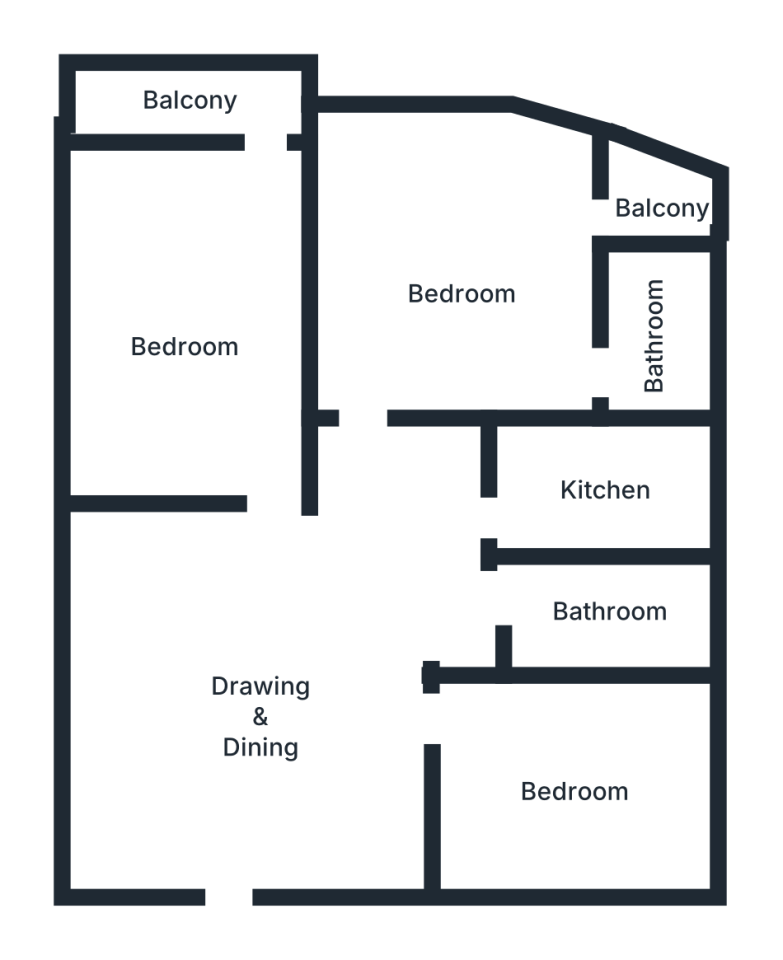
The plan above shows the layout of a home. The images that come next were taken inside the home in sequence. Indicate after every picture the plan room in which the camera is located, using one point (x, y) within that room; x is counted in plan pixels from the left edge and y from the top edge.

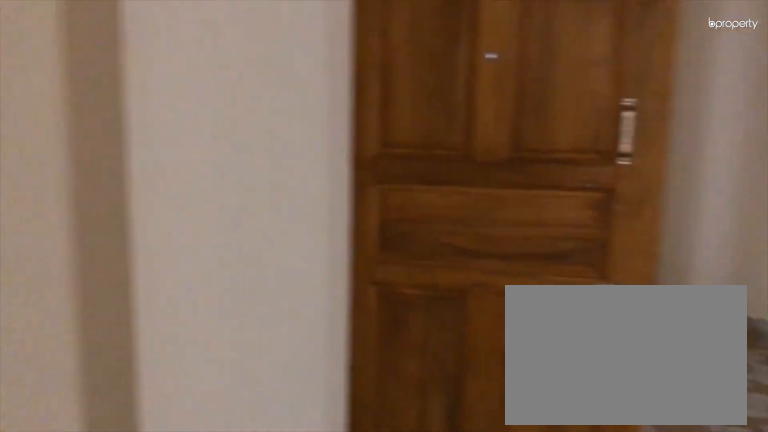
(272, 704)
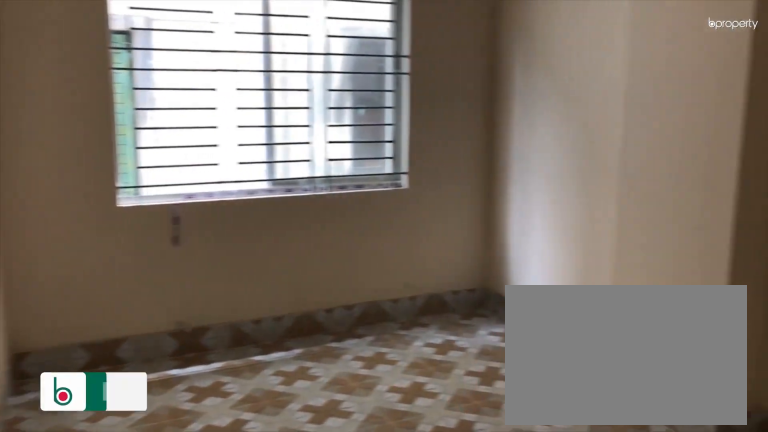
(578, 791)
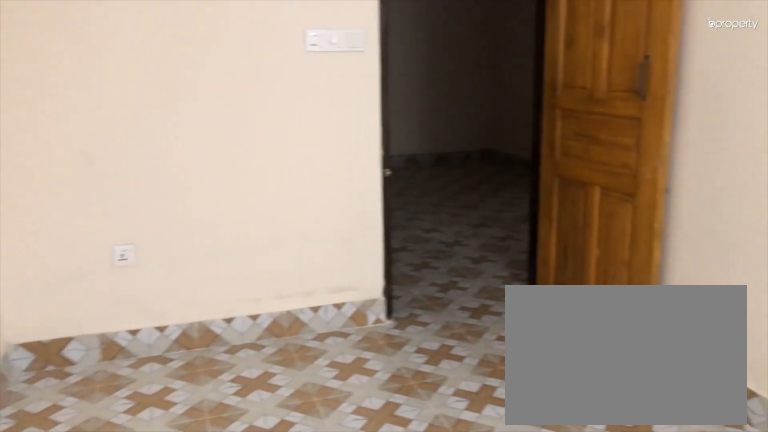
(579, 791)
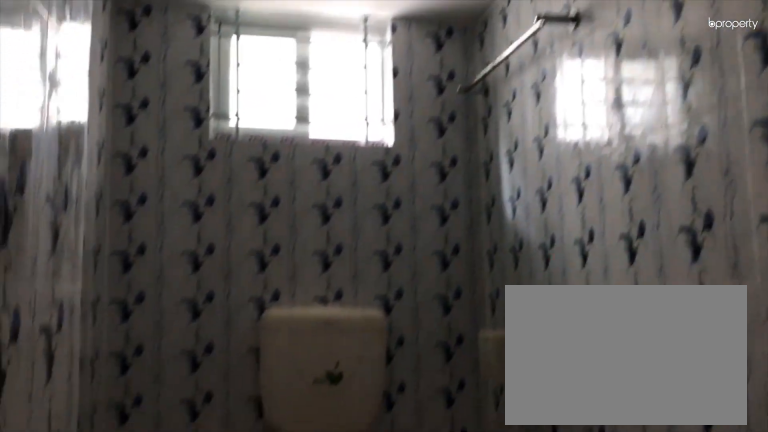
(607, 616)
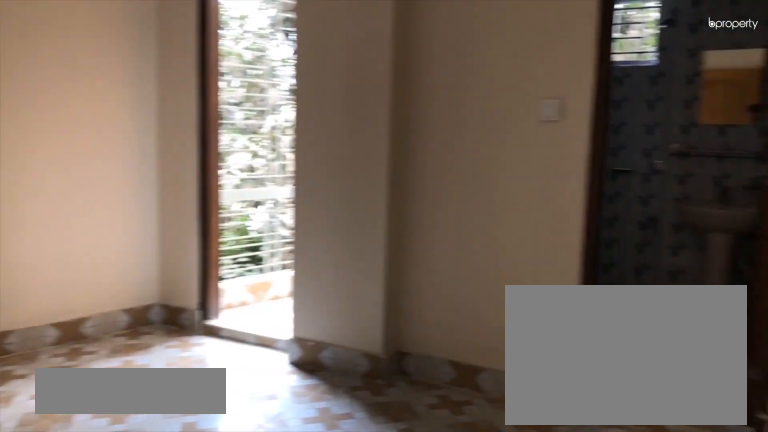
(471, 290)
